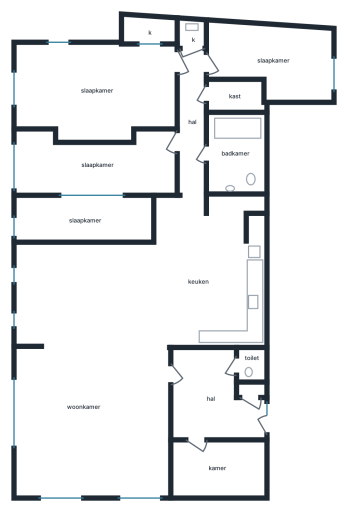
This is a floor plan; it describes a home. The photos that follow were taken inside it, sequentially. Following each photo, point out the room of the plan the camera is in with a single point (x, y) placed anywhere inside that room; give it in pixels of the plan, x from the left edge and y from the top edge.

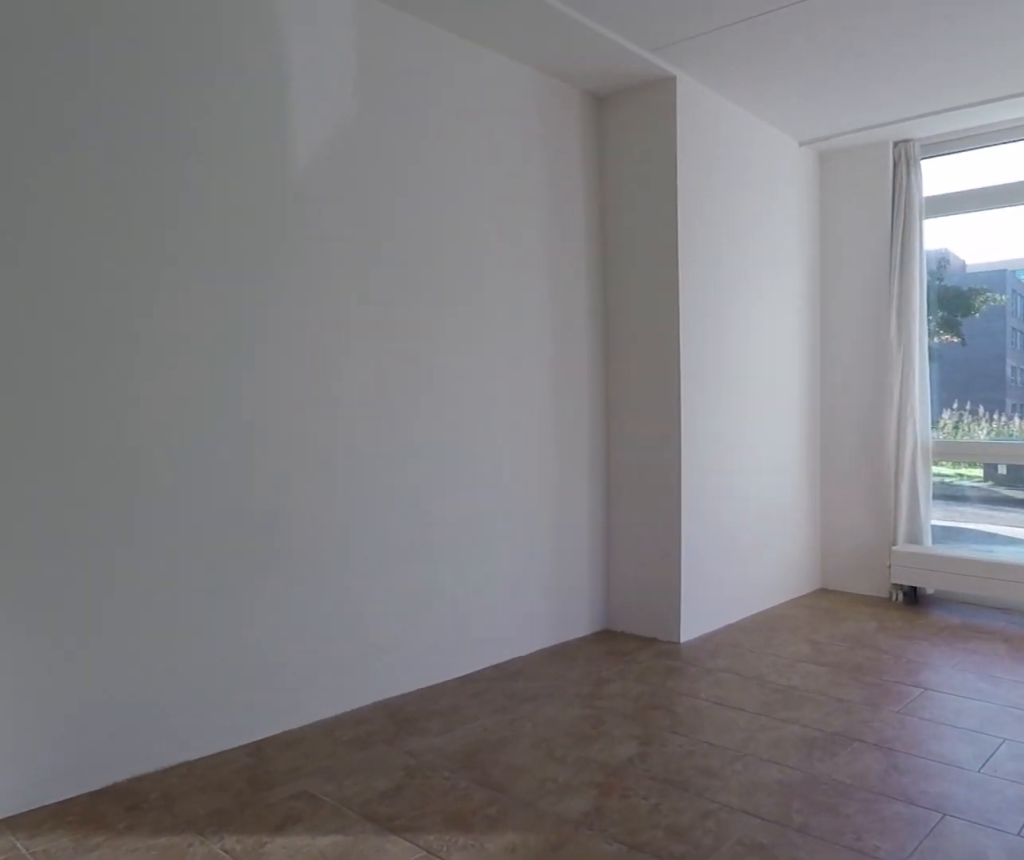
(97, 90)
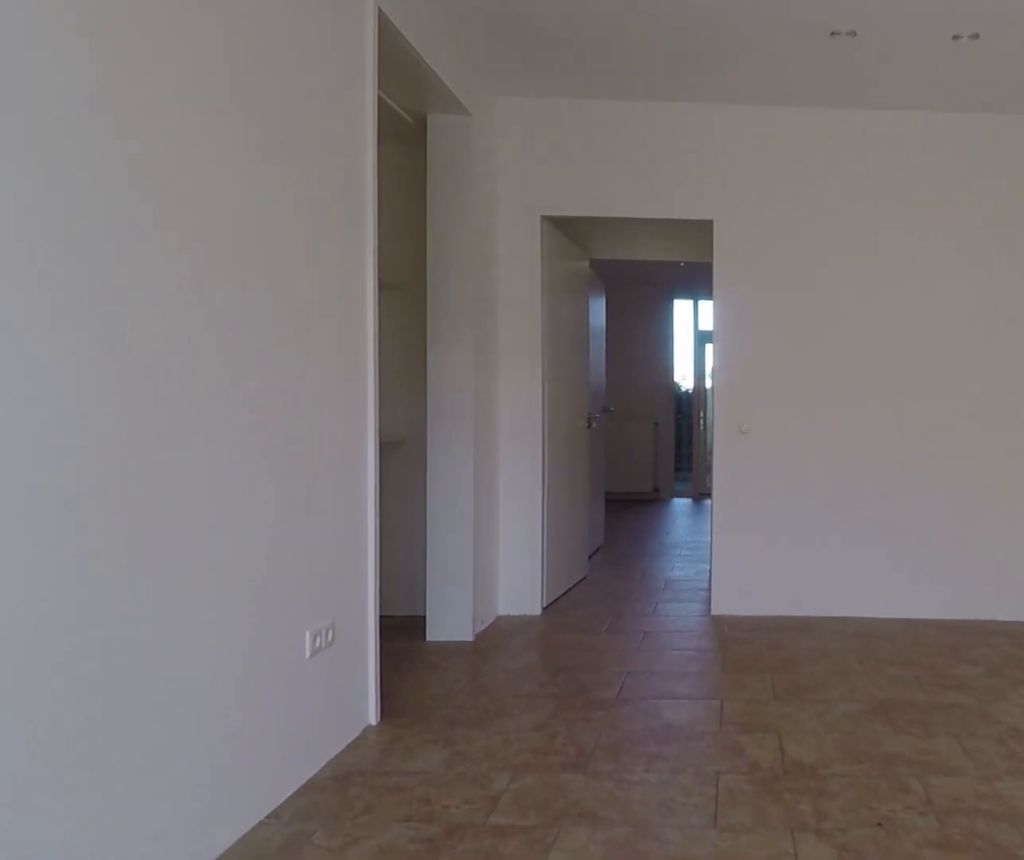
(97, 90)
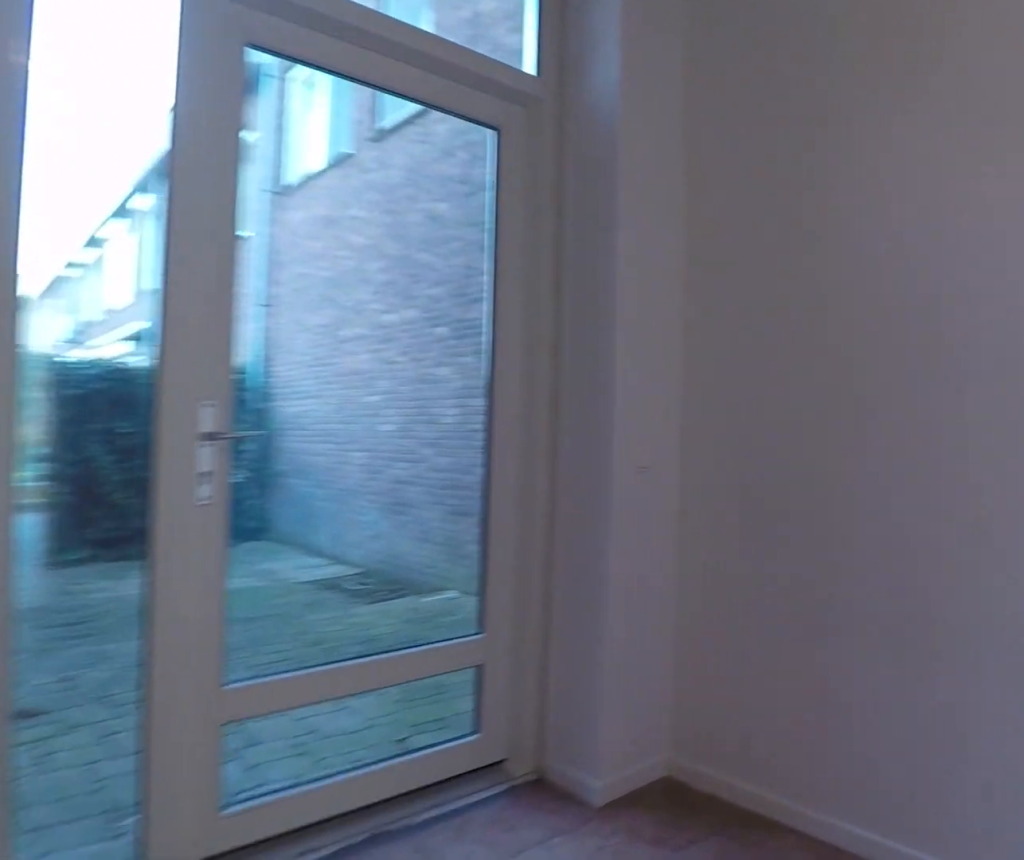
(273, 59)
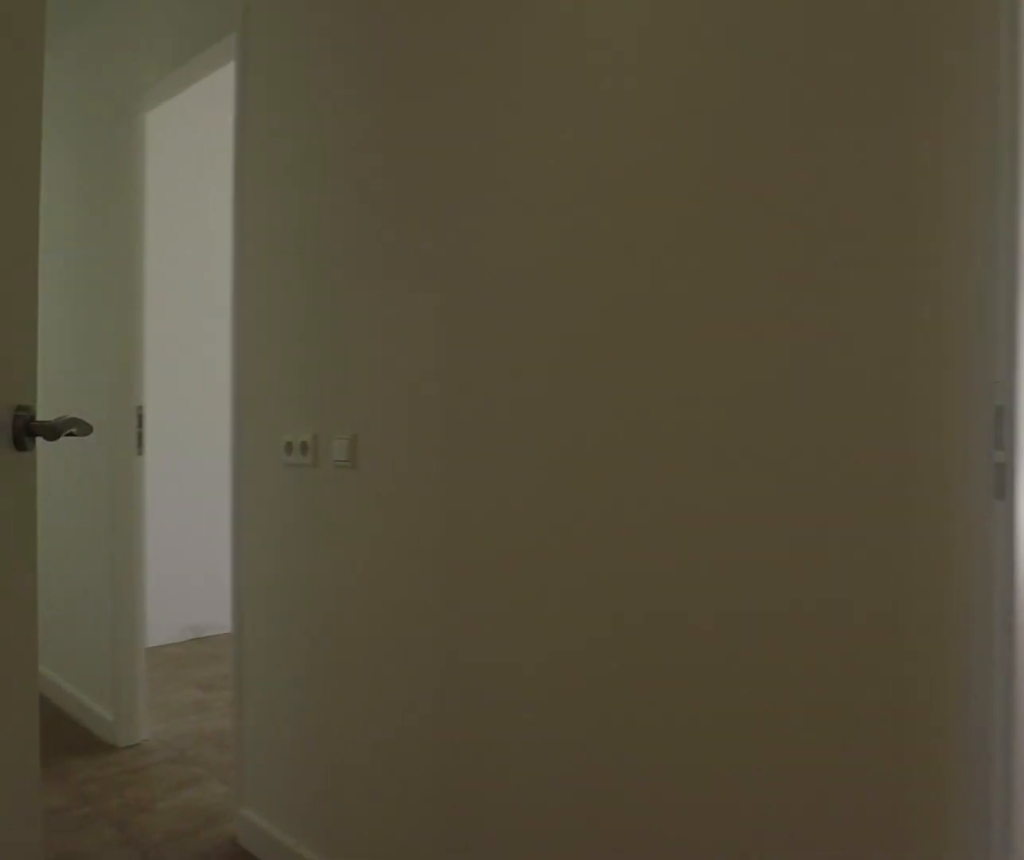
(192, 120)
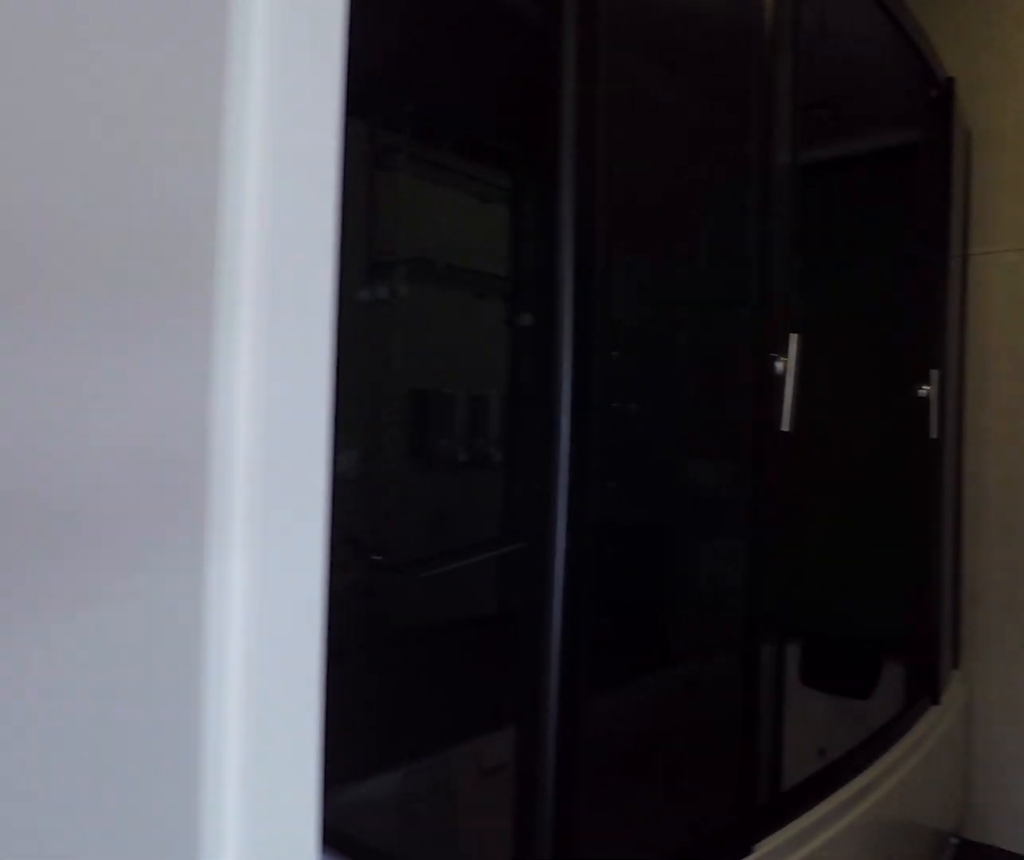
(192, 120)
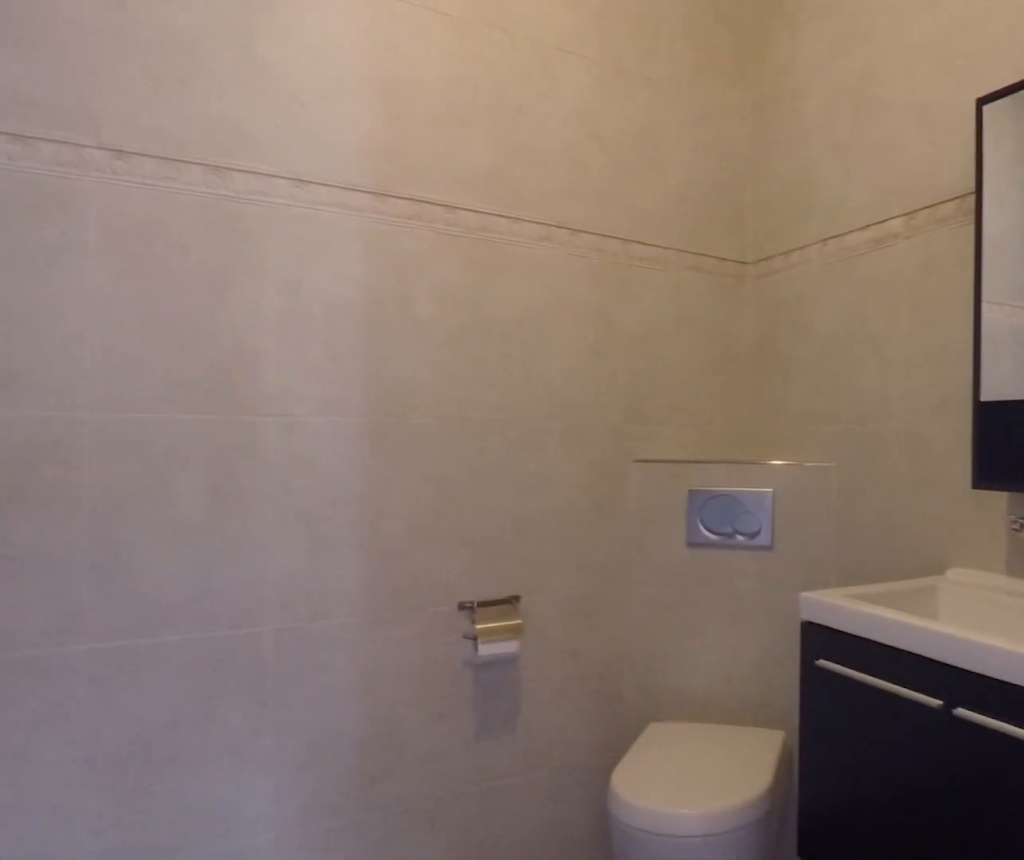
(235, 154)
